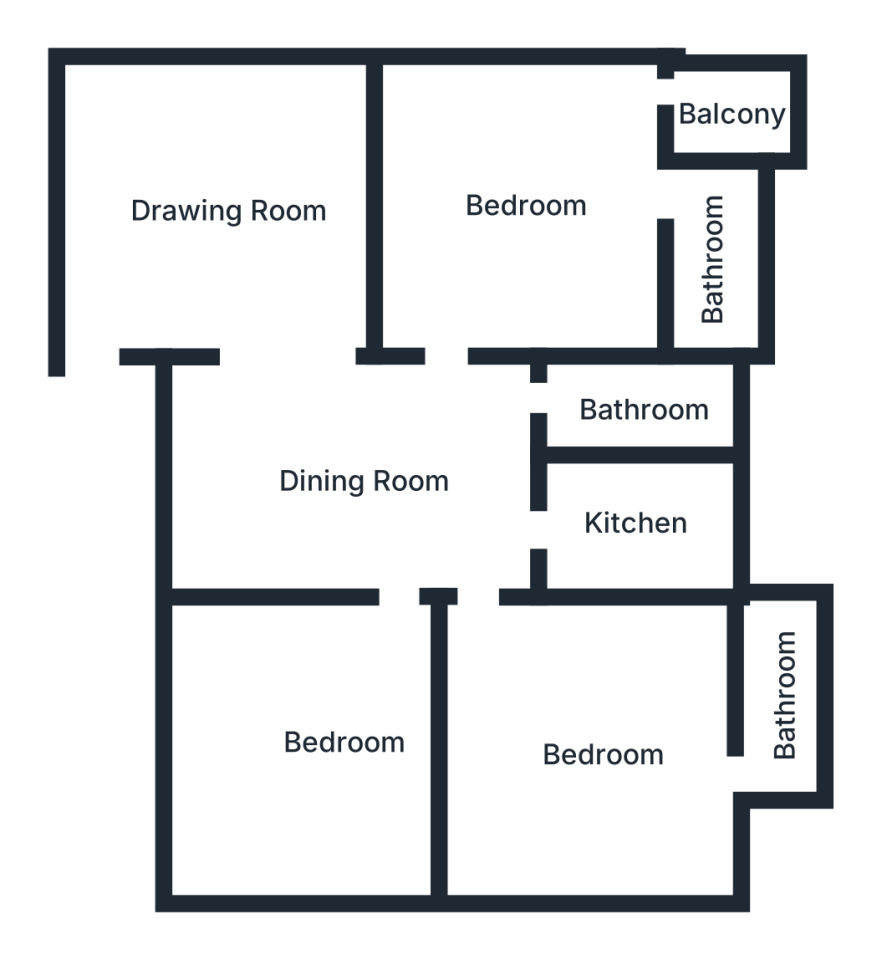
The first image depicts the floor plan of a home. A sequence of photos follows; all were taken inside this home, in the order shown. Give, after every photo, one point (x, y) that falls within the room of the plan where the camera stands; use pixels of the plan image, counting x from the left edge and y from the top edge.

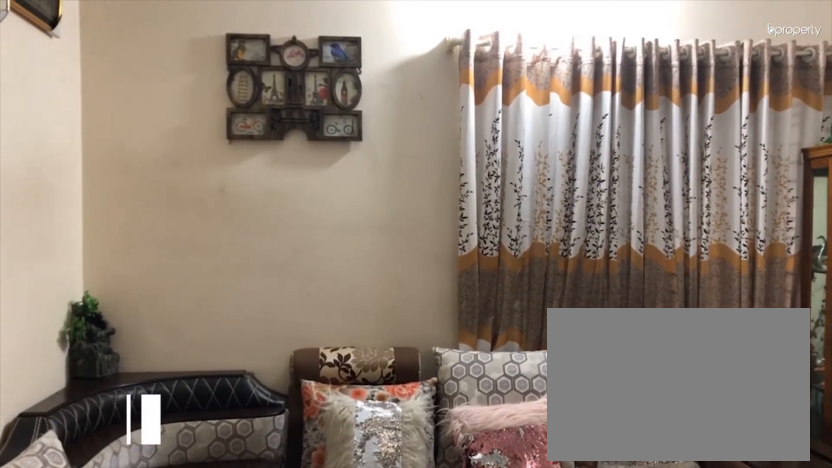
(219, 229)
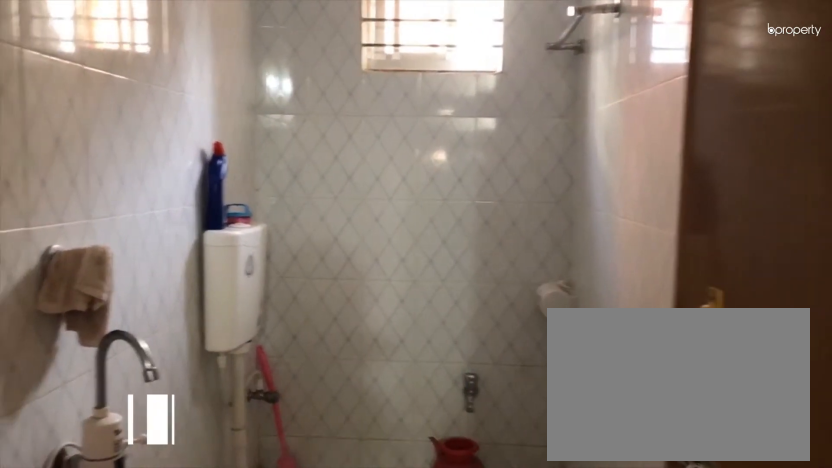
(632, 403)
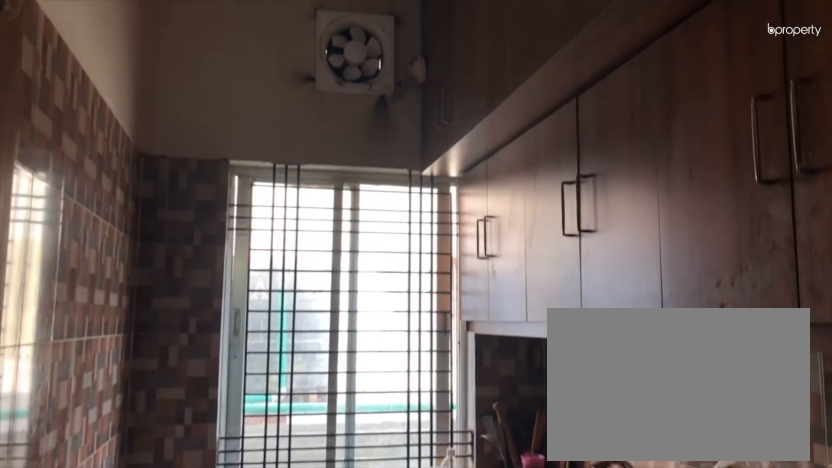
(636, 516)
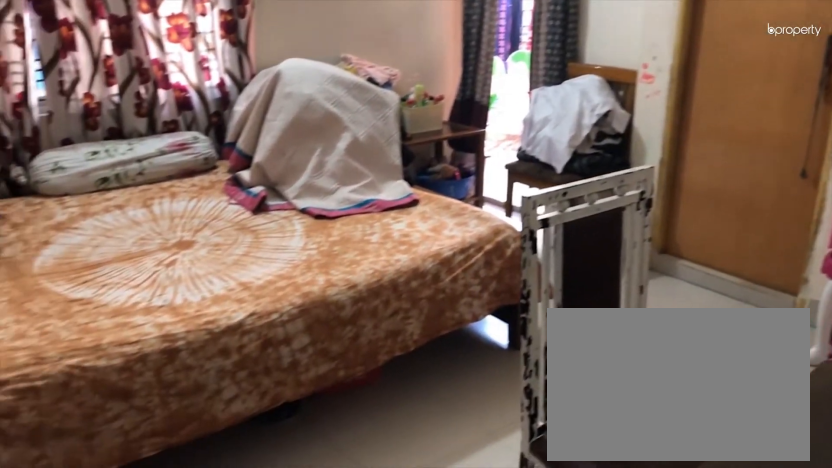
(526, 202)
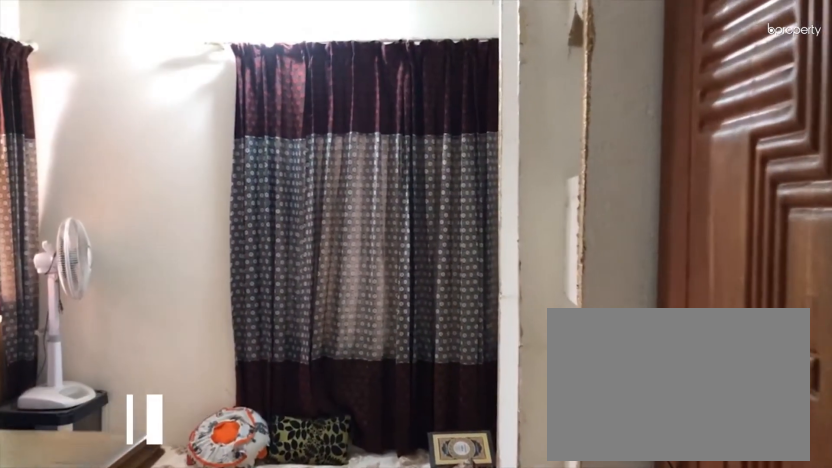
(605, 763)
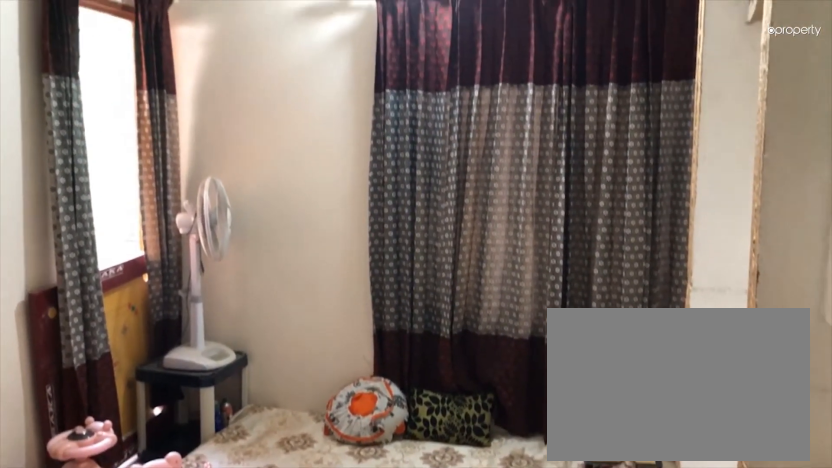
(605, 764)
